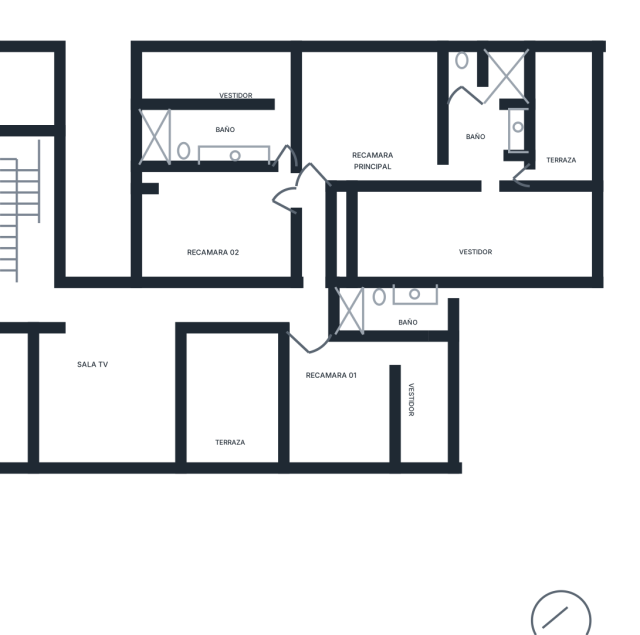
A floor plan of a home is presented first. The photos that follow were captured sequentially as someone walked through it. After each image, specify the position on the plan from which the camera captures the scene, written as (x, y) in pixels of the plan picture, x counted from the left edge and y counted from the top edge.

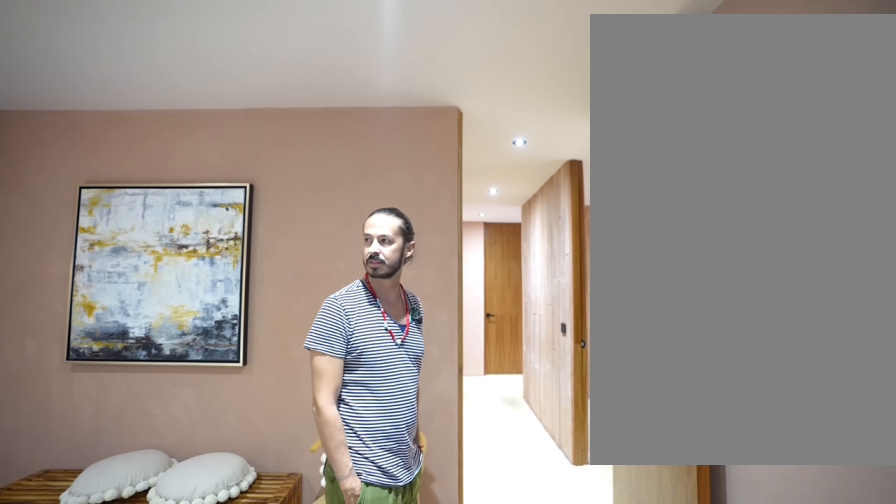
(331, 141)
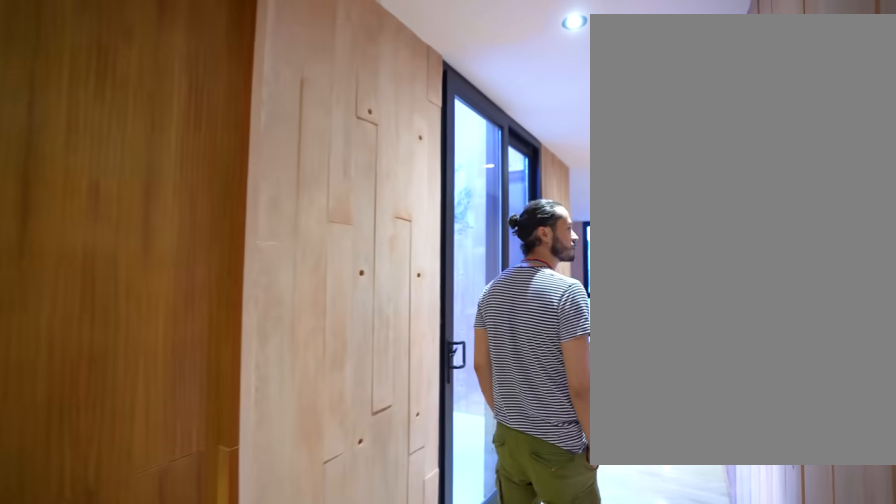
(314, 245)
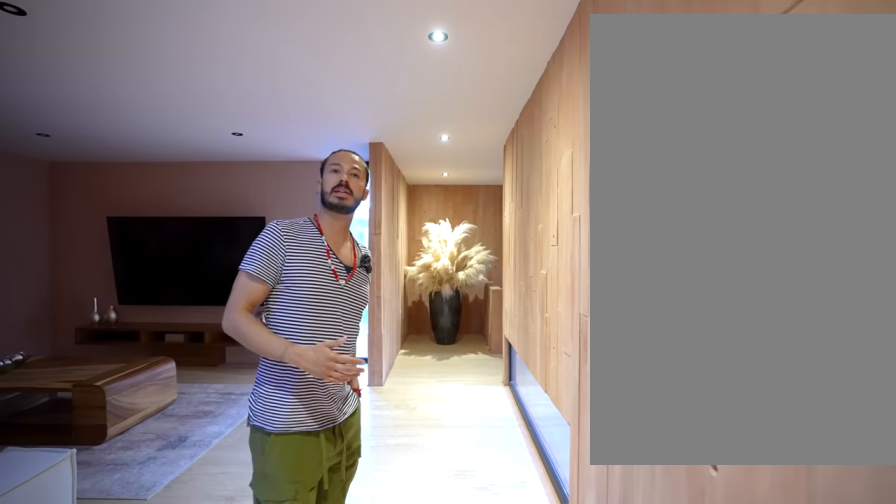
(222, 312)
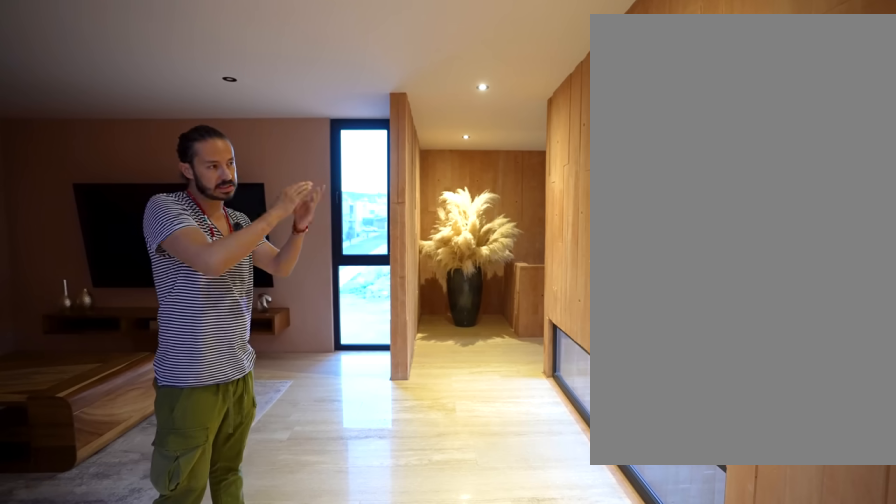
(176, 310)
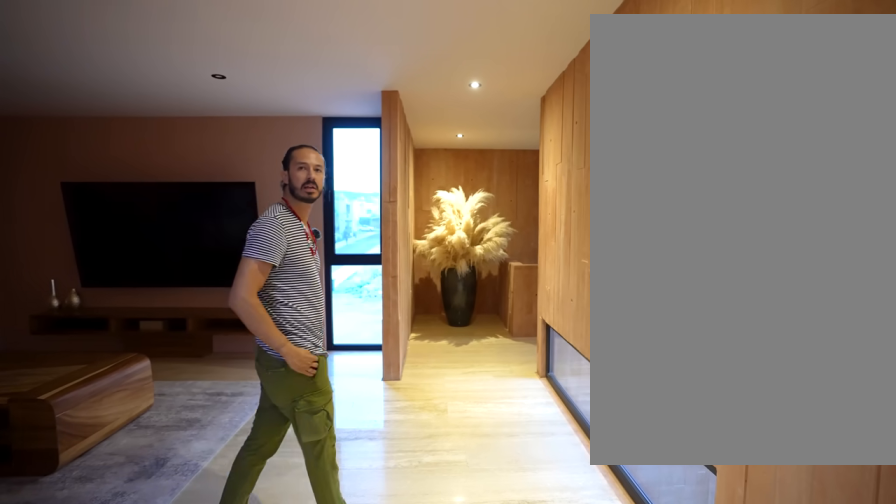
(172, 311)
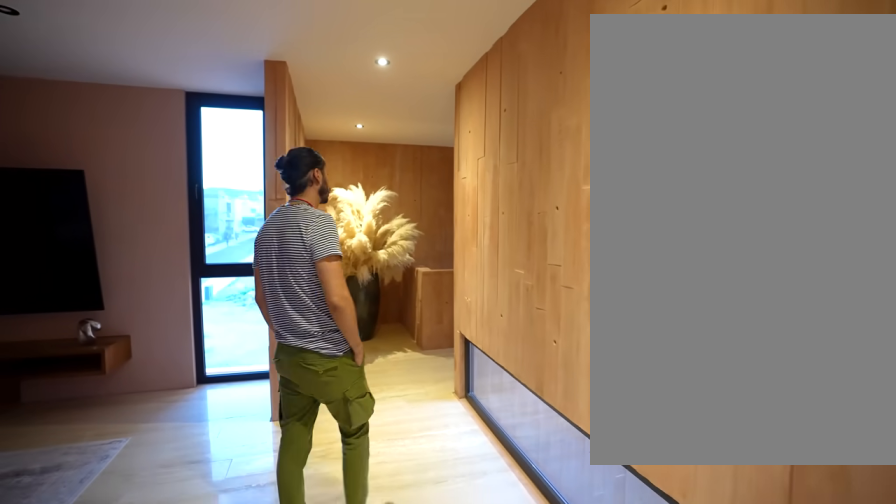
(173, 311)
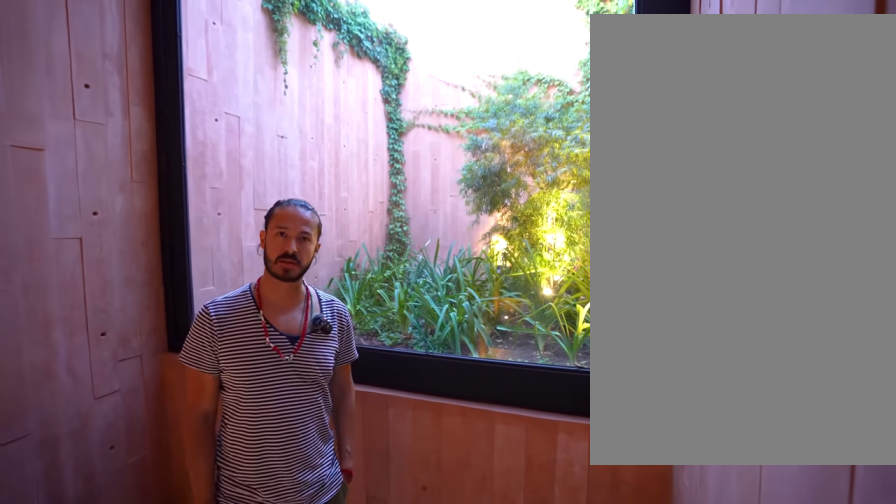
(41, 198)
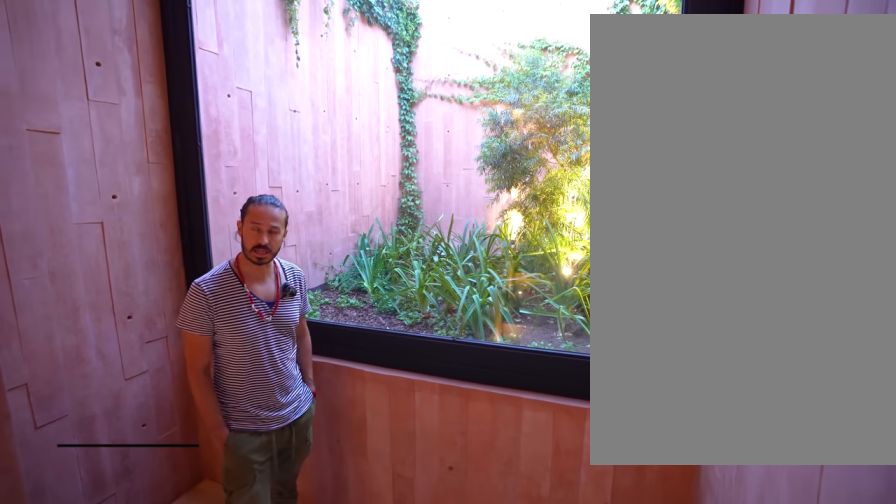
(36, 178)
